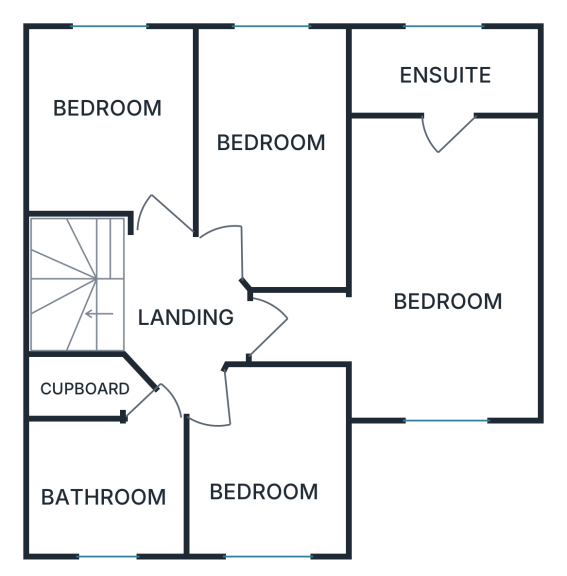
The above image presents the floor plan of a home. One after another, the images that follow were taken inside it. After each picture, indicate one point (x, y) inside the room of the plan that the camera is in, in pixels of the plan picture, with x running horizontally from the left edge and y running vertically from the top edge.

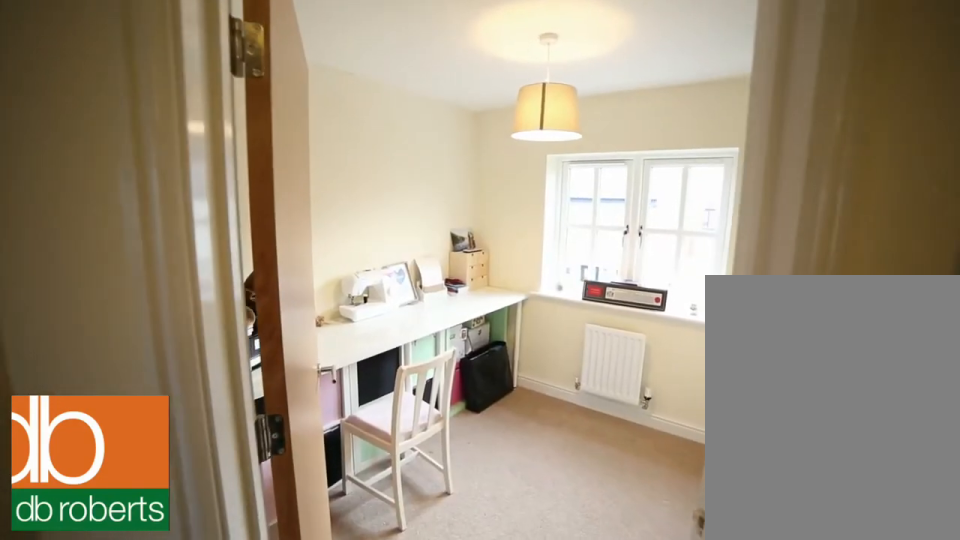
(272, 464)
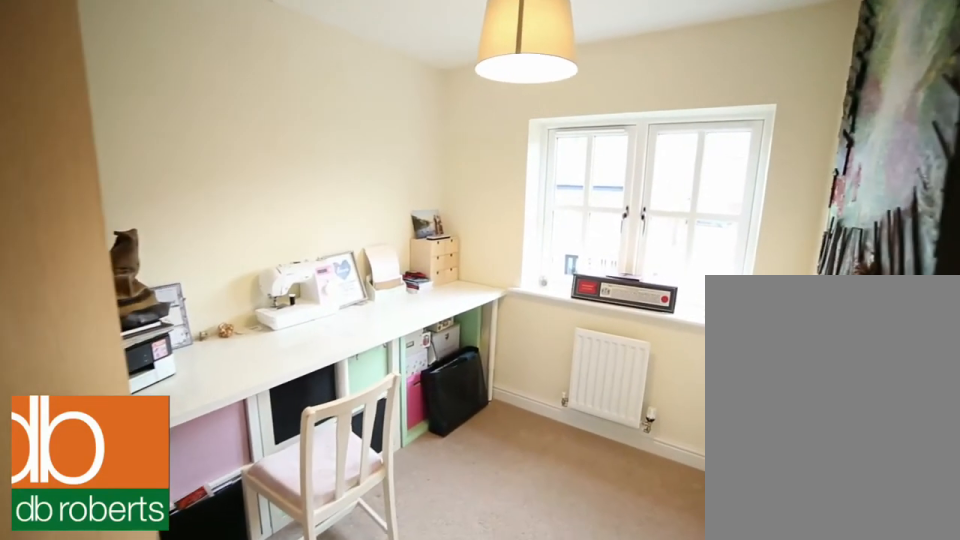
(272, 464)
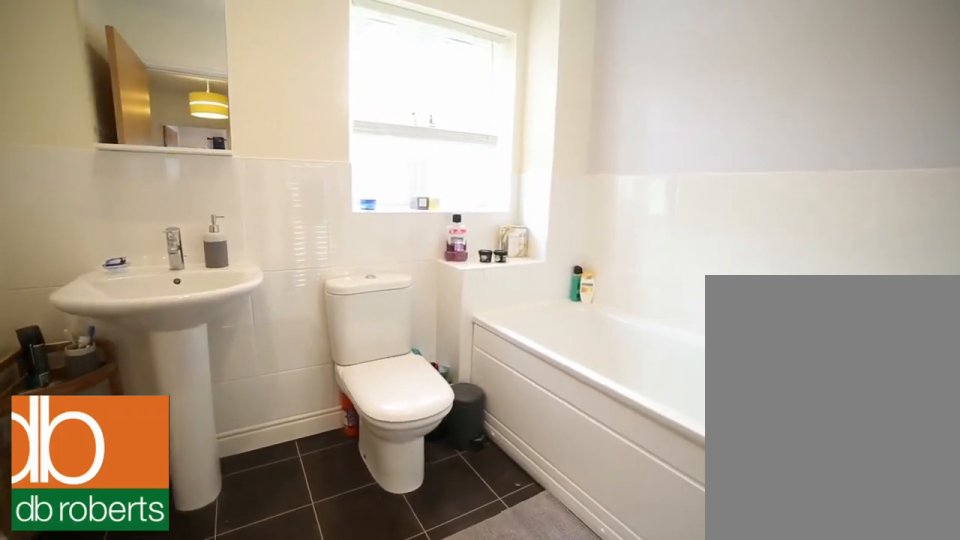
(109, 483)
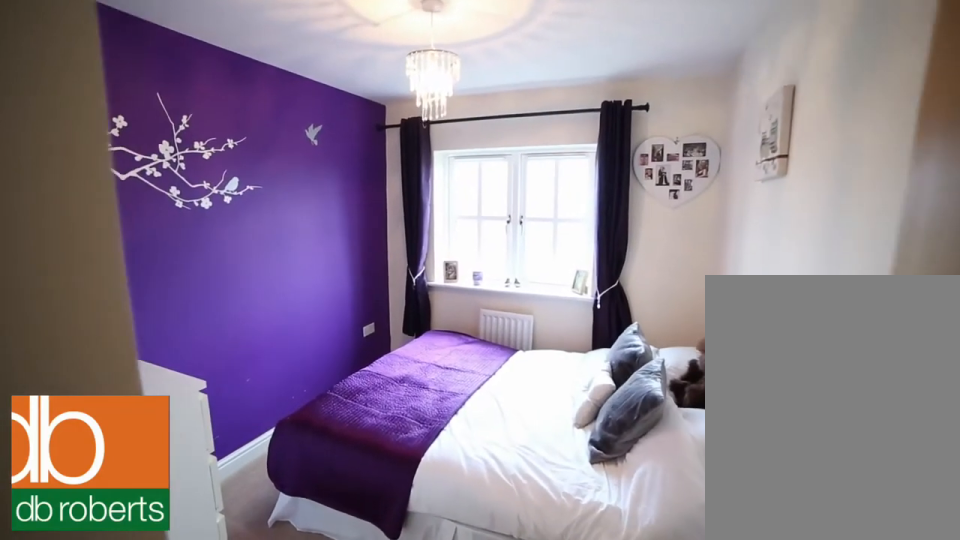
(114, 122)
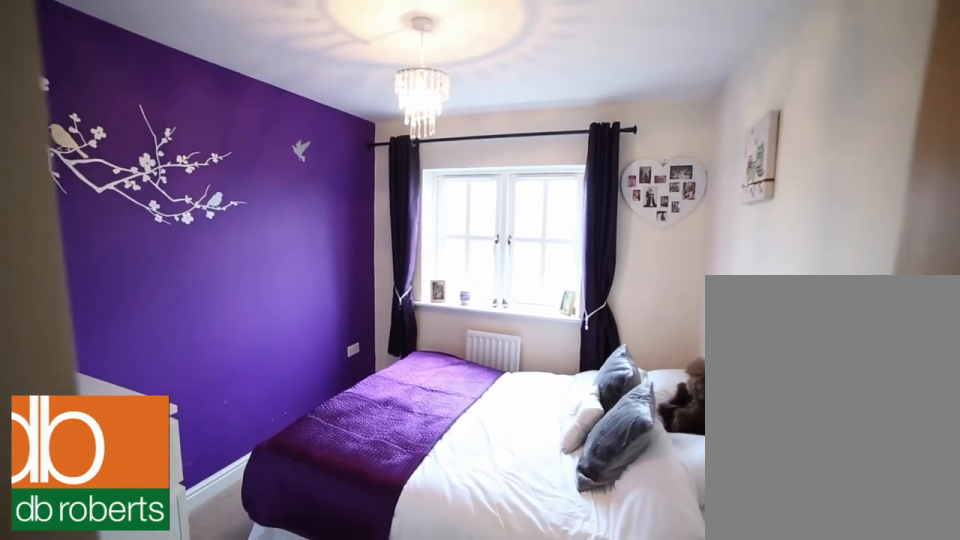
(114, 122)
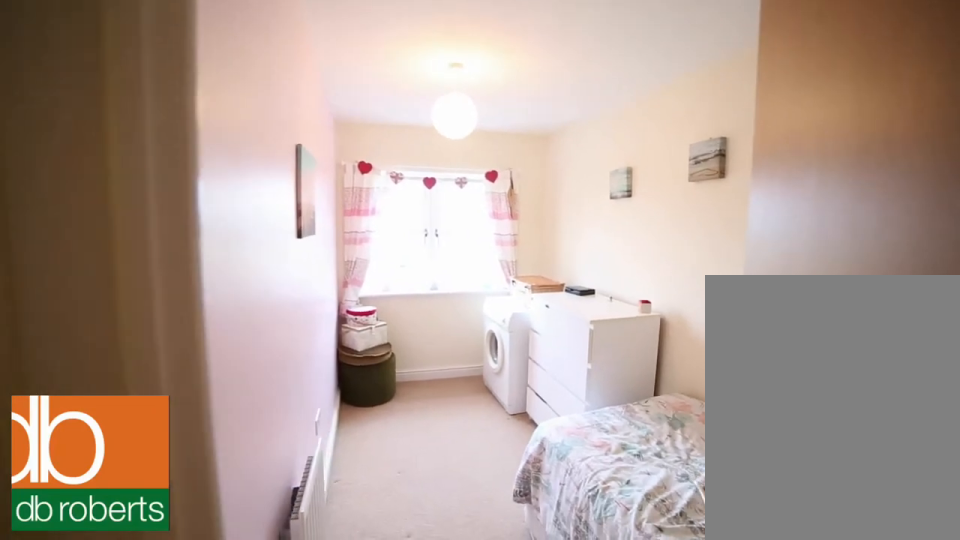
(276, 152)
